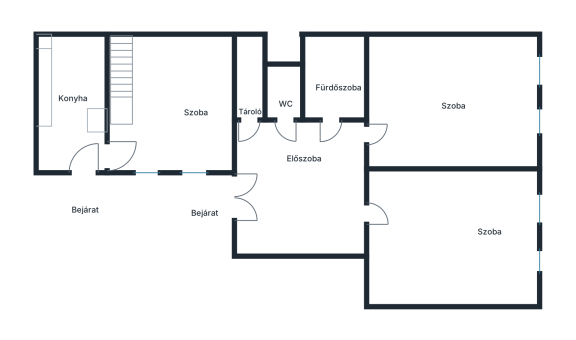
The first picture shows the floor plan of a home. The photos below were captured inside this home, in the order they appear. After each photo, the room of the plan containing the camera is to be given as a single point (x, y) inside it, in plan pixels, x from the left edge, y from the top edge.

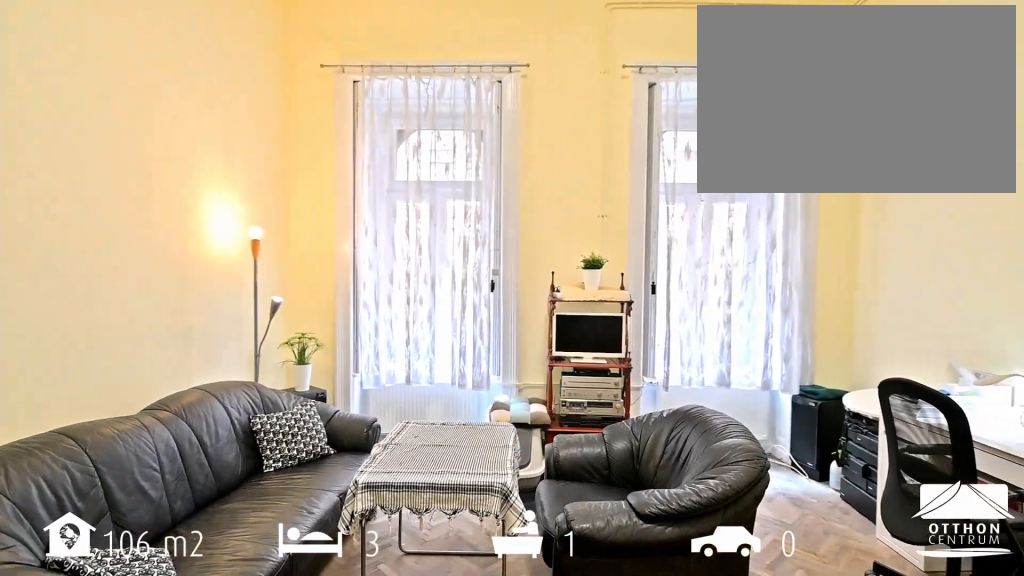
(455, 105)
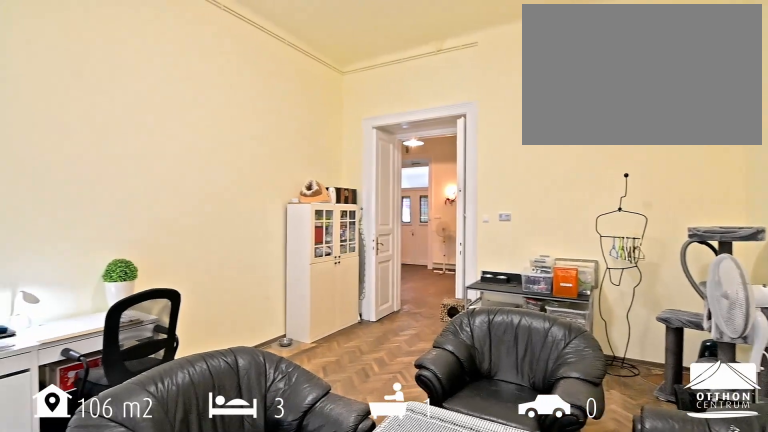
(455, 105)
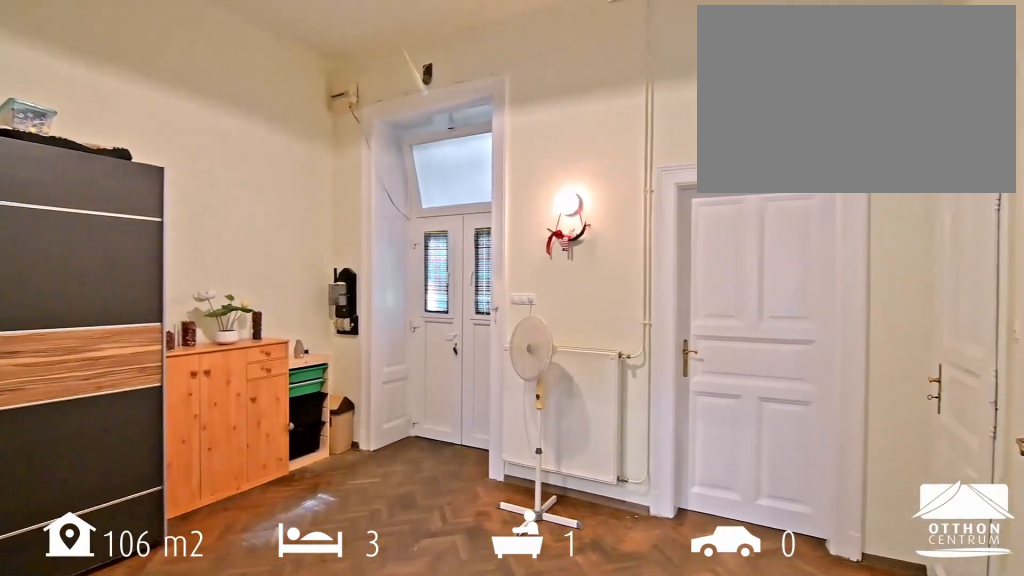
(302, 191)
